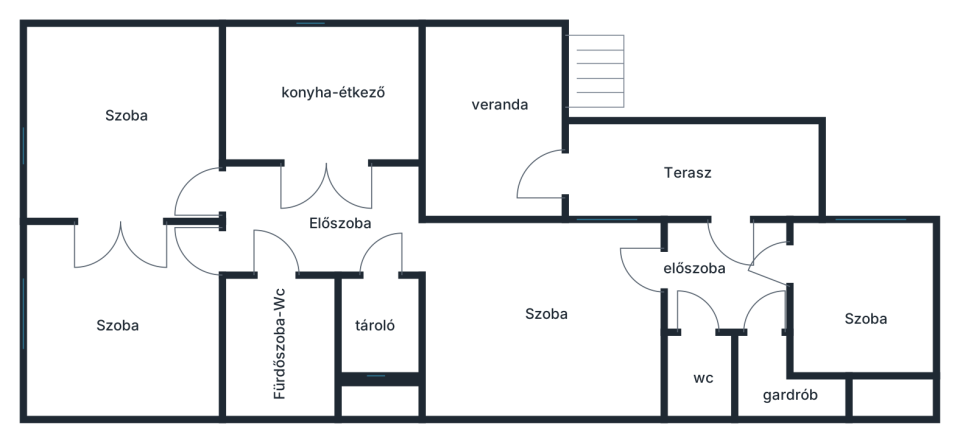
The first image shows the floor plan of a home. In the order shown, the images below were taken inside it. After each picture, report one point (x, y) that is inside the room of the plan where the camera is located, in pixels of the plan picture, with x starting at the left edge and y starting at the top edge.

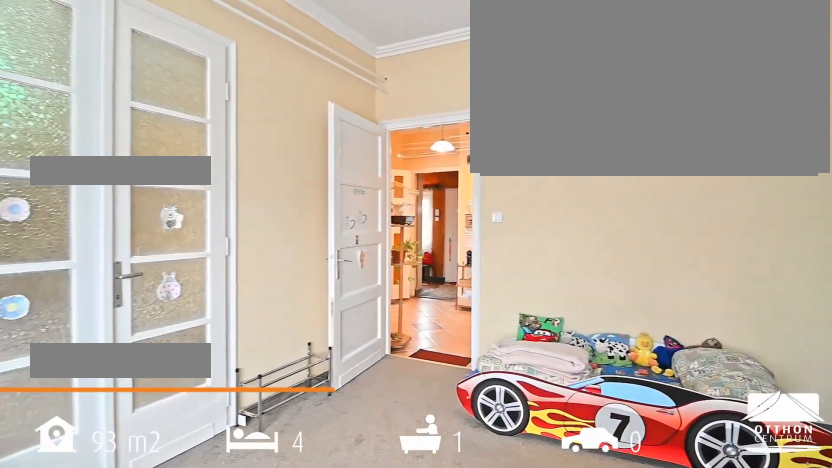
(120, 330)
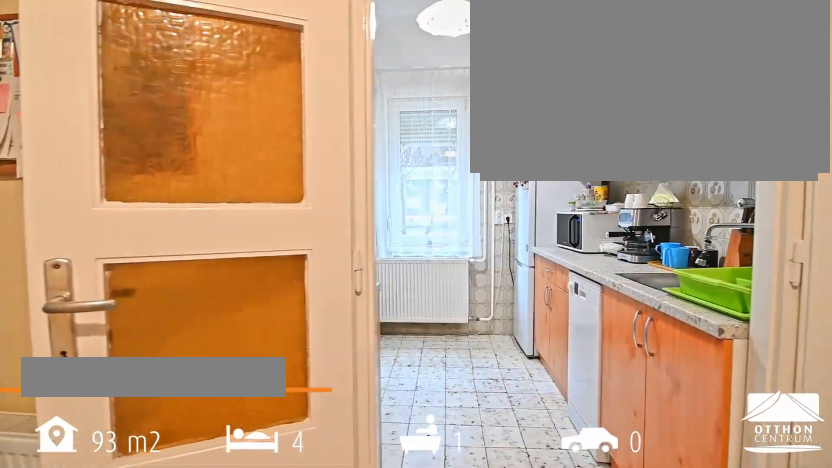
(326, 101)
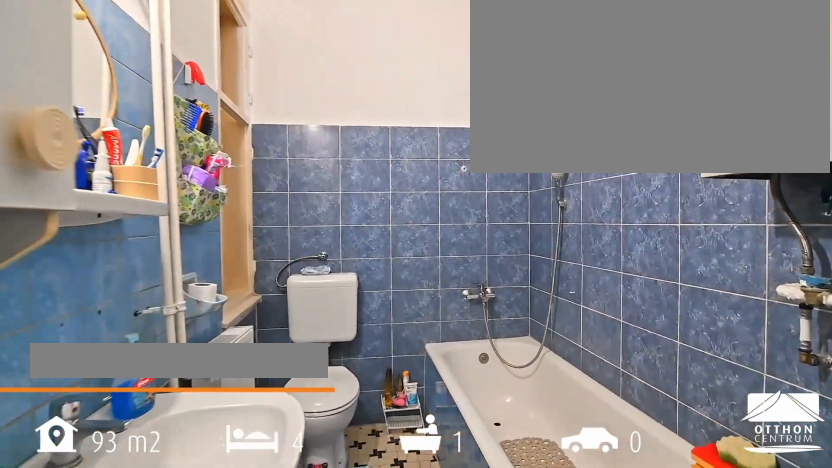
(279, 341)
